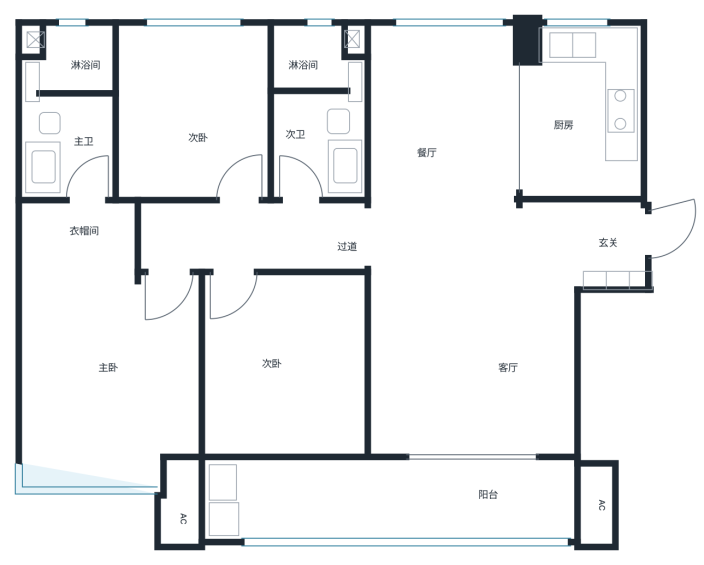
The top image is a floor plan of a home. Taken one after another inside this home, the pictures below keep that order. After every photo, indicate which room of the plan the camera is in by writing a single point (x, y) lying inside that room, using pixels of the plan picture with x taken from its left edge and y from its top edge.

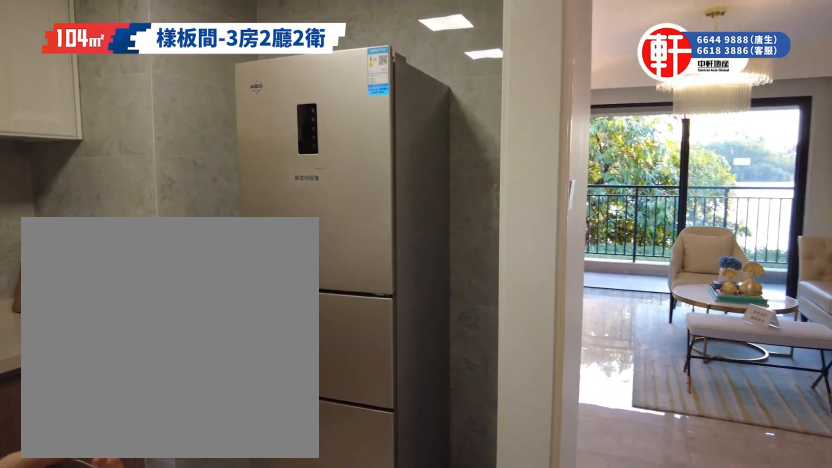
(587, 134)
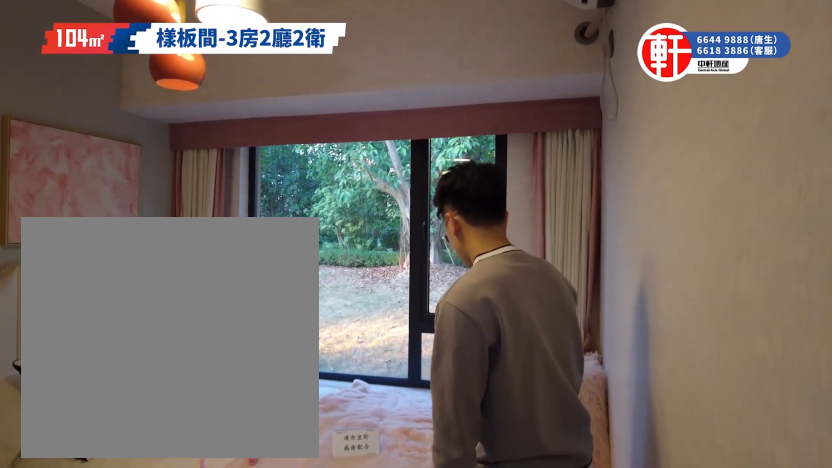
(210, 147)
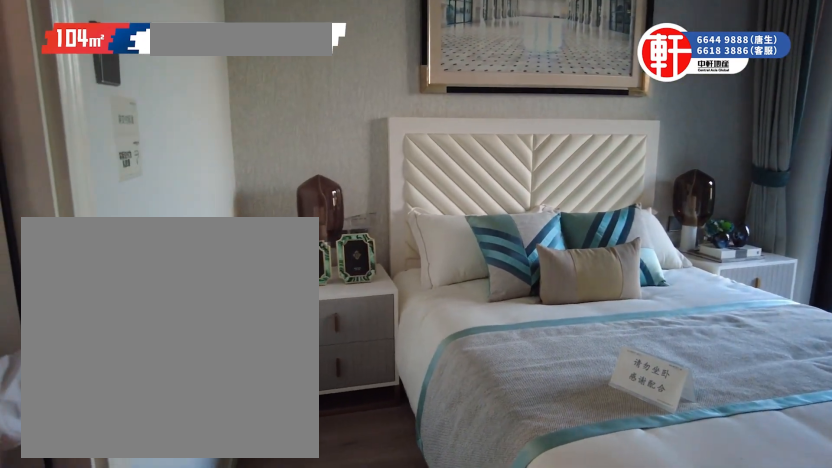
(286, 396)
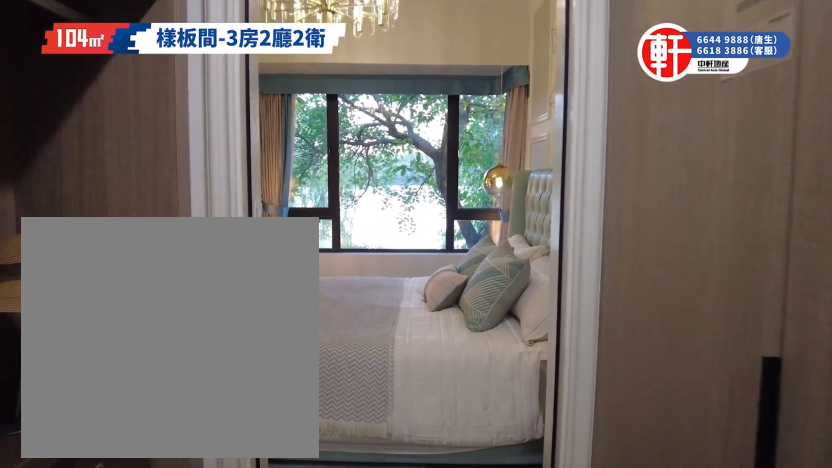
(107, 410)
